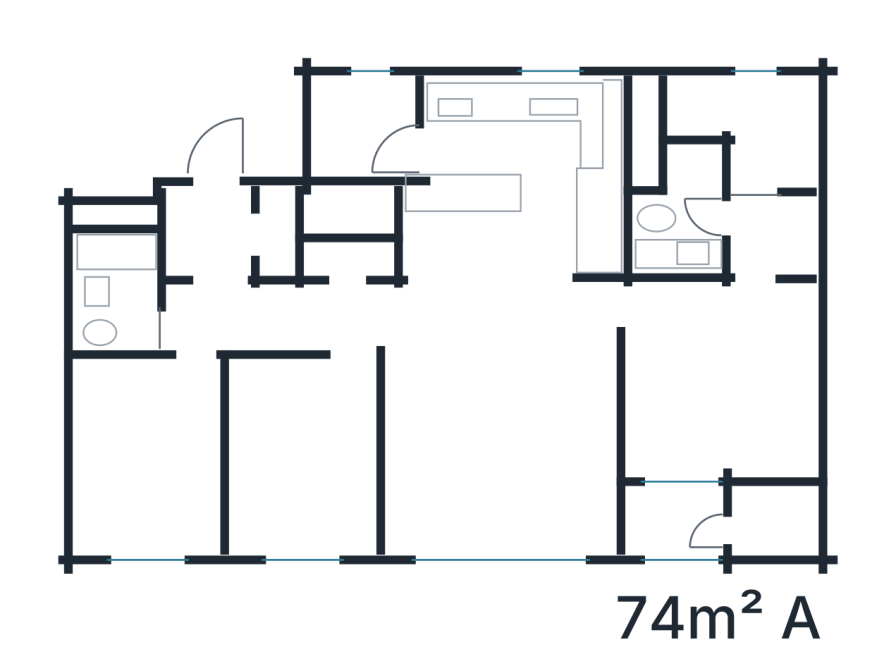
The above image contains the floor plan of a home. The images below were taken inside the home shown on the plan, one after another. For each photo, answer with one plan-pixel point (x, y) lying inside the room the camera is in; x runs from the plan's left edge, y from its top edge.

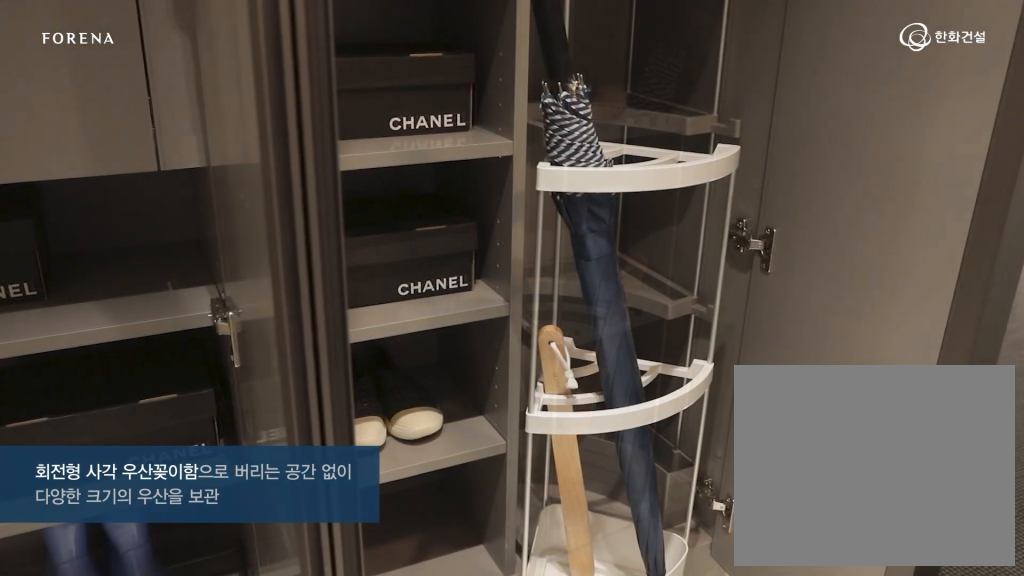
(219, 230)
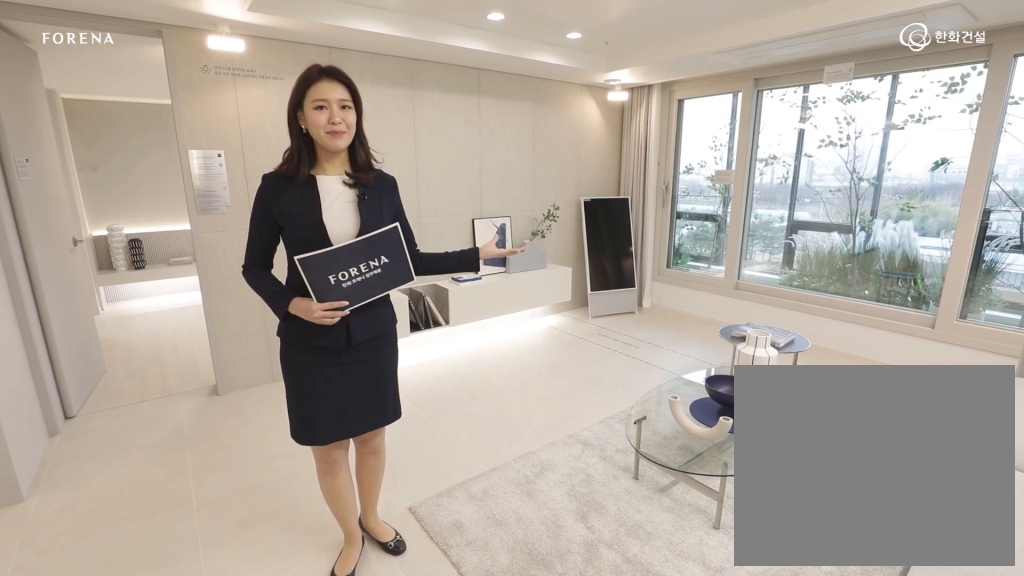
(508, 432)
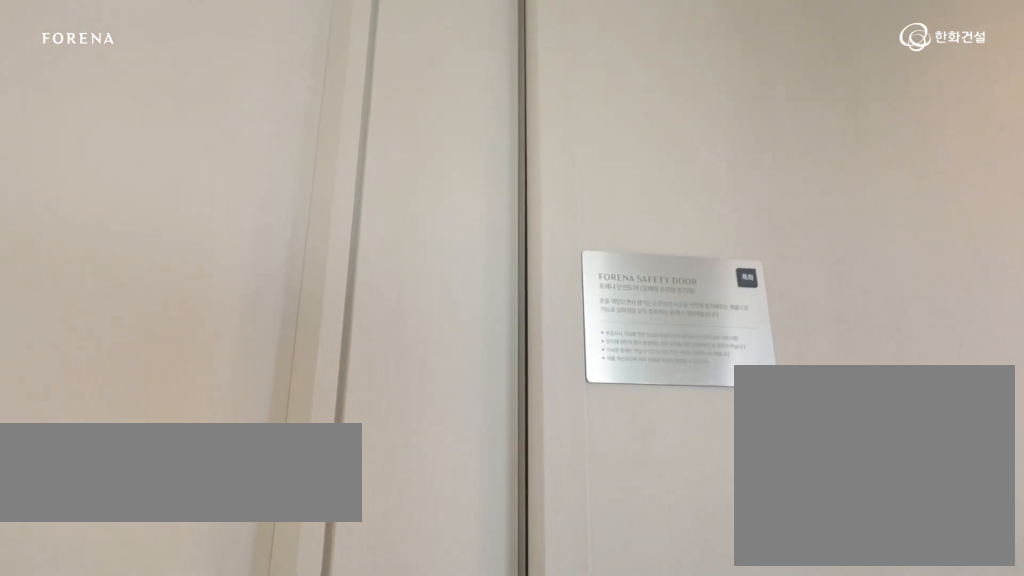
(723, 368)
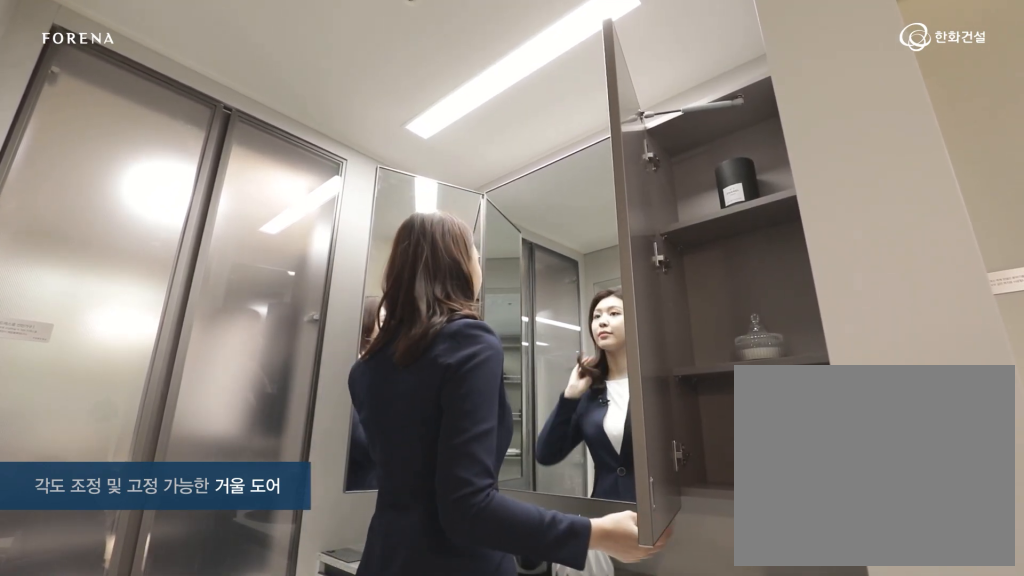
(723, 368)
